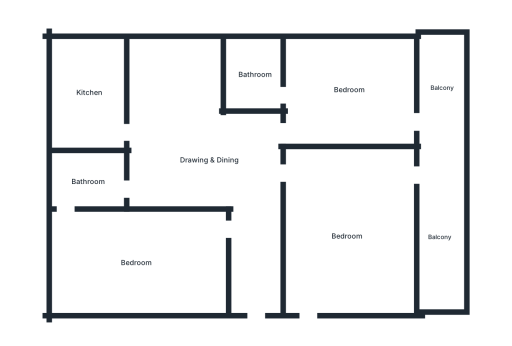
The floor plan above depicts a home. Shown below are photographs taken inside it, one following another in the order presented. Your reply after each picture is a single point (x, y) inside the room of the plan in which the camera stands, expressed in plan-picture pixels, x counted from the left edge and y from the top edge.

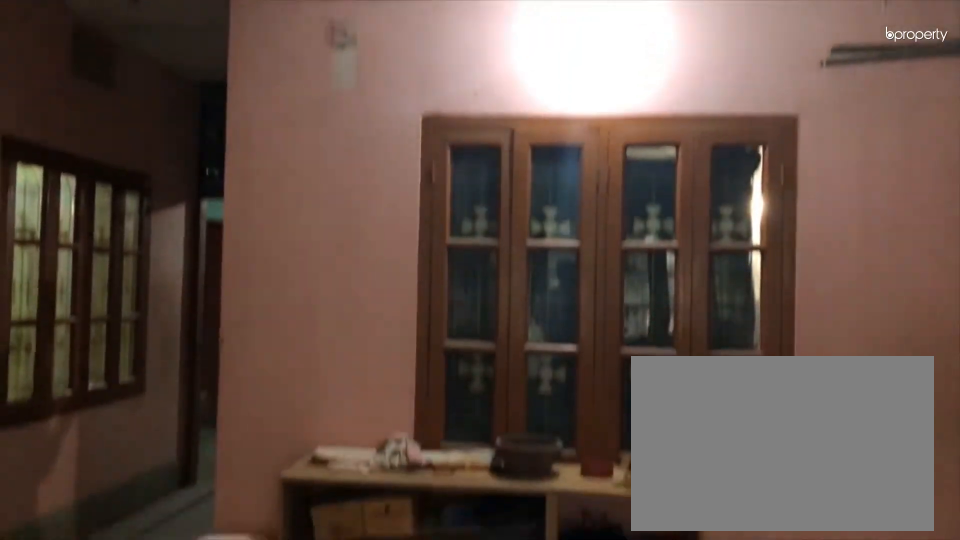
(209, 162)
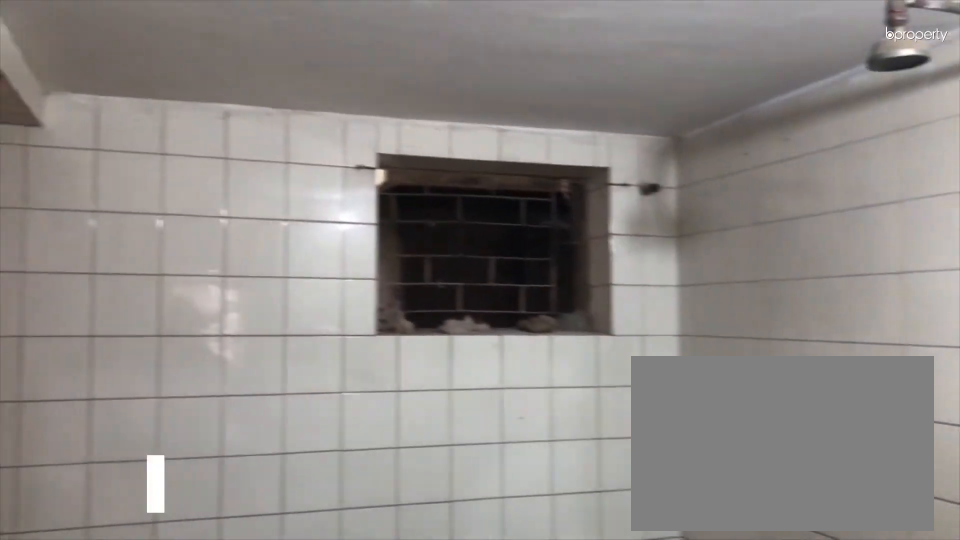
(88, 182)
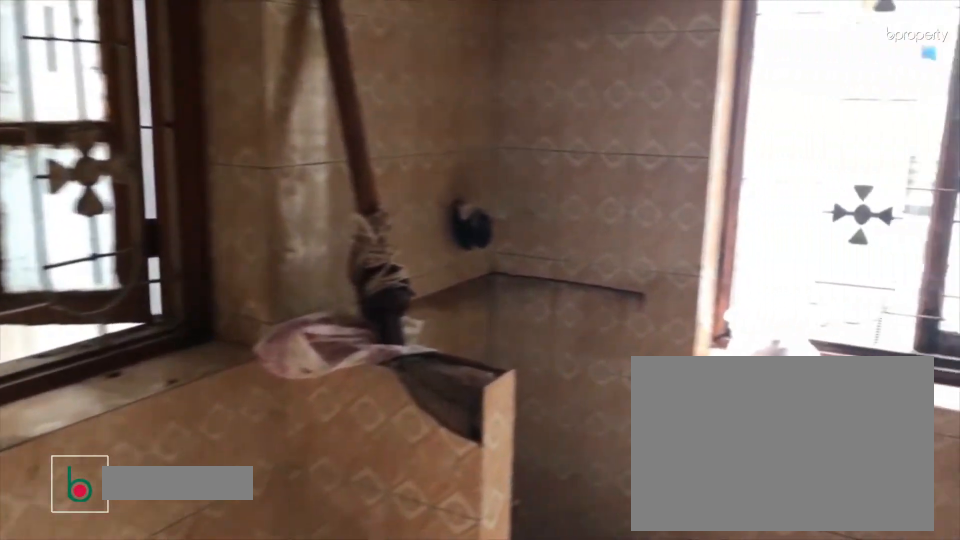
(90, 92)
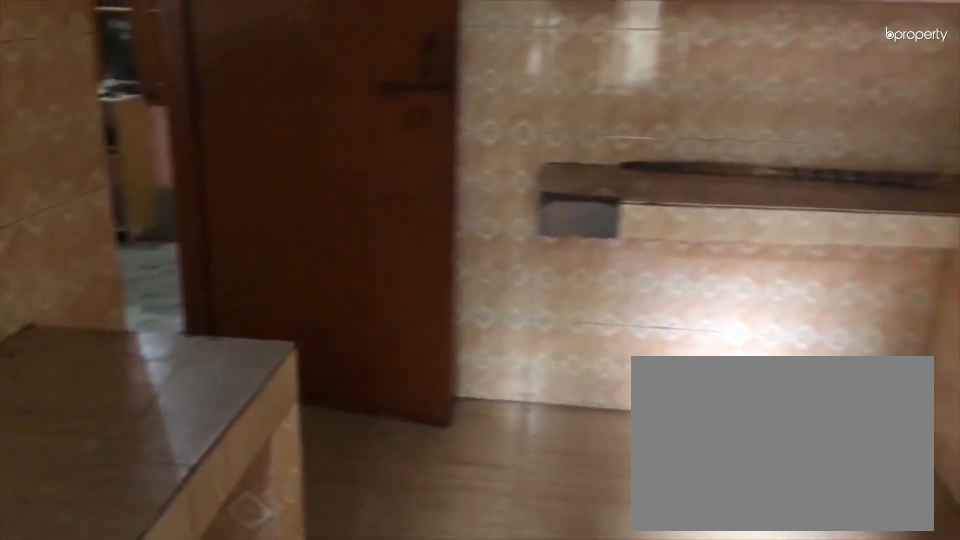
(90, 92)
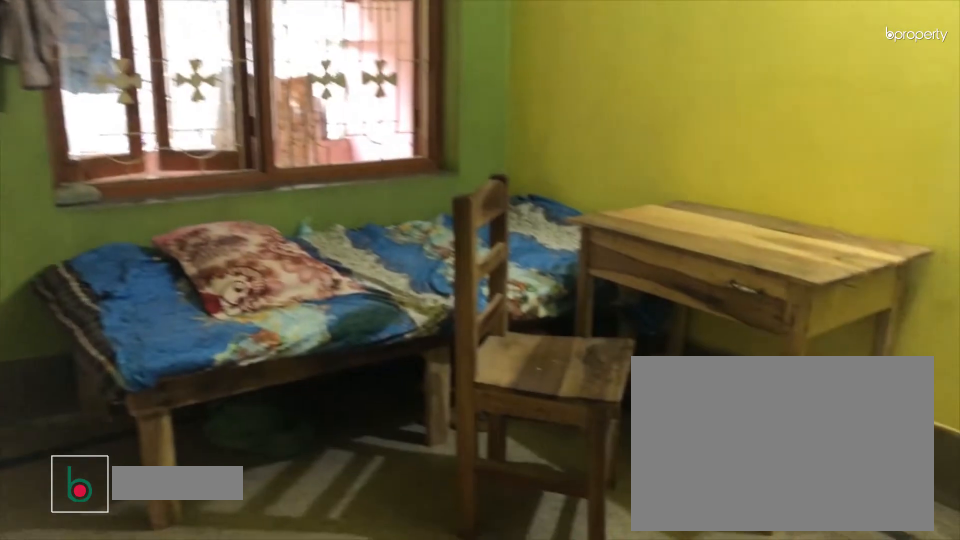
(348, 235)
